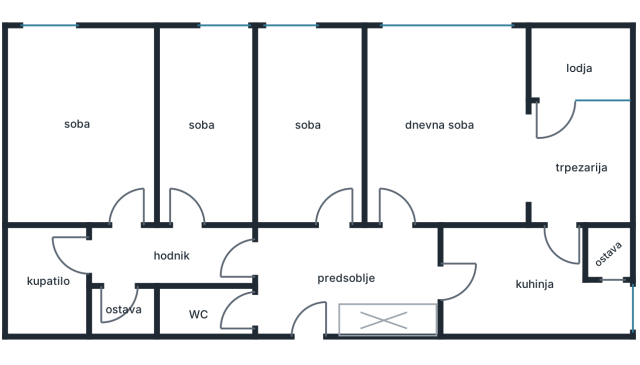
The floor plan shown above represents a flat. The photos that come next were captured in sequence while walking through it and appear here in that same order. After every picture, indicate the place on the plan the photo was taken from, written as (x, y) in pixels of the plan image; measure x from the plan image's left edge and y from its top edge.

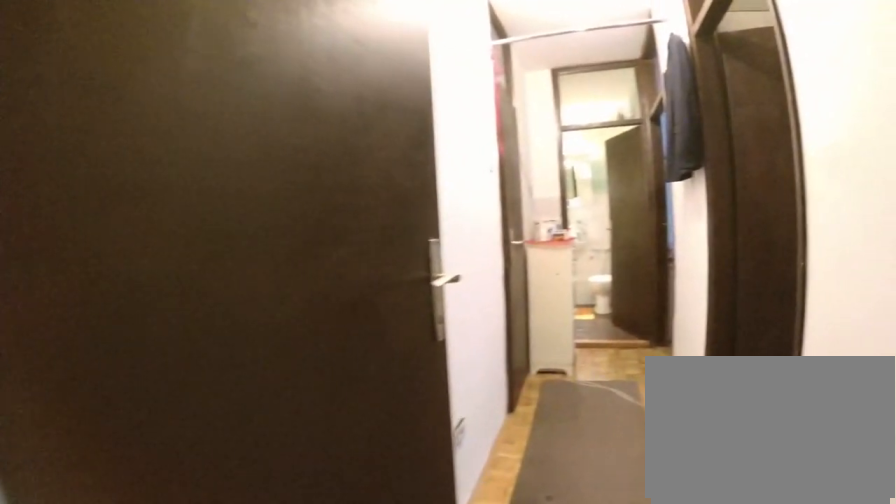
(311, 262)
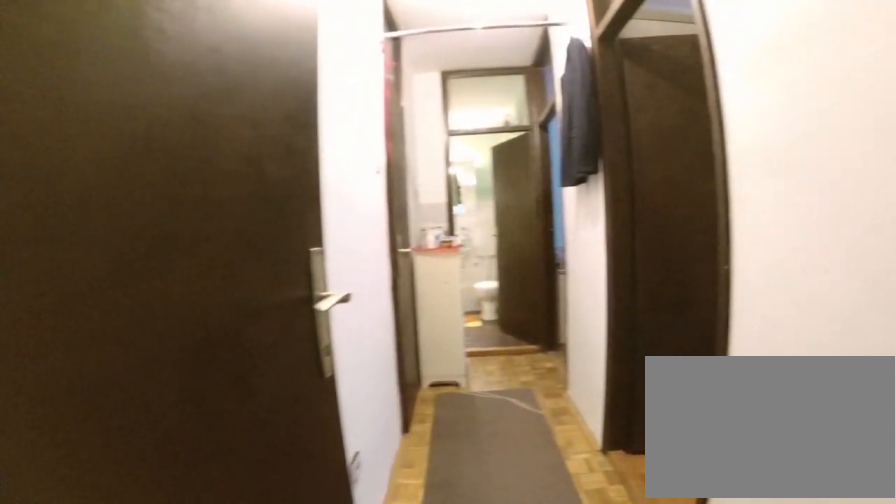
(303, 261)
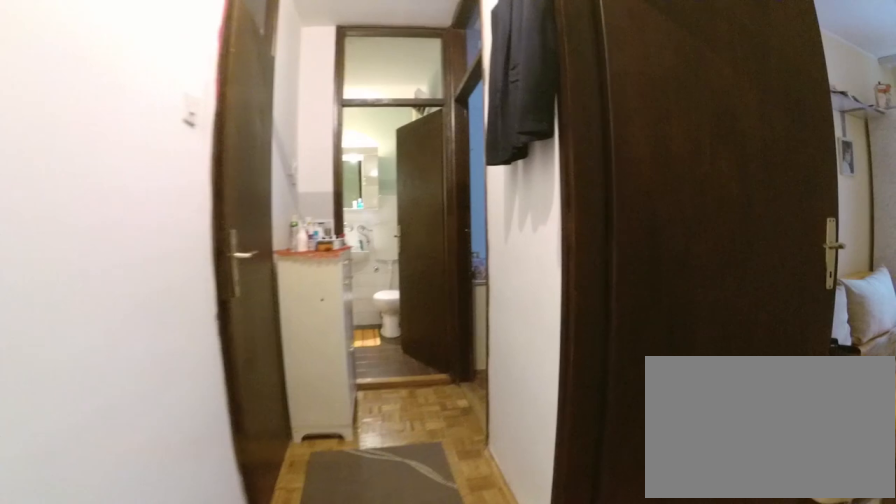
(261, 260)
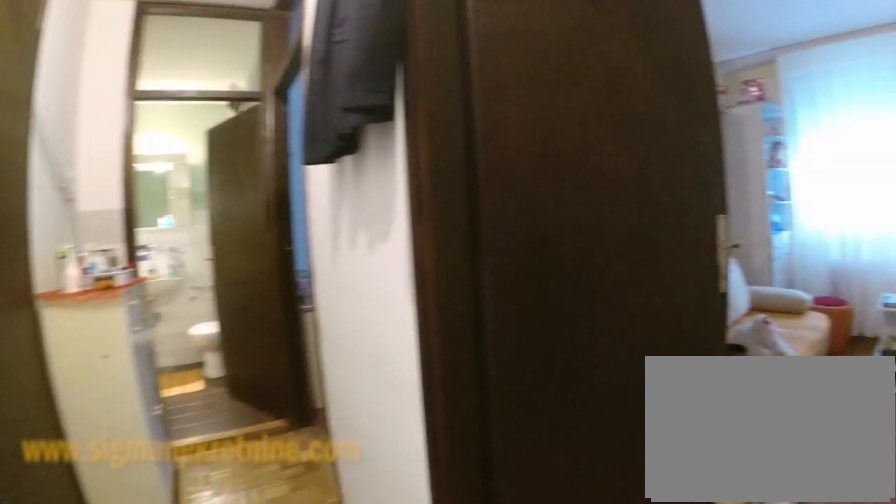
(231, 265)
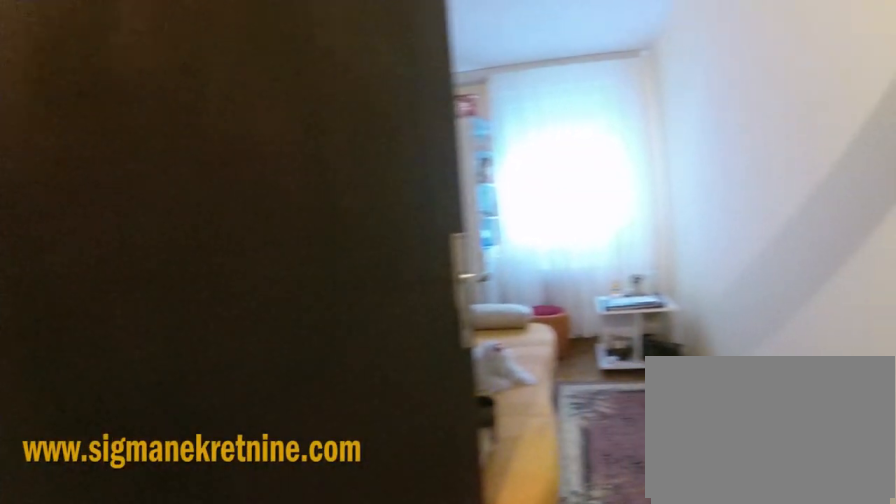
(219, 250)
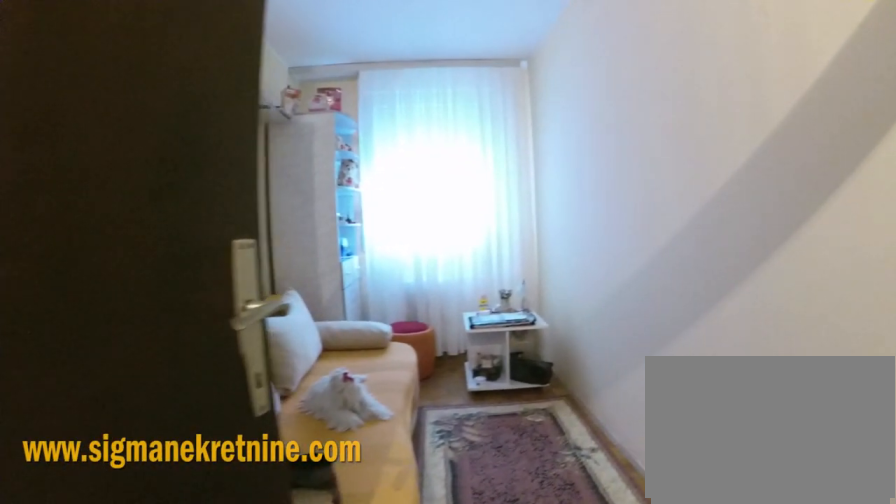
(216, 235)
